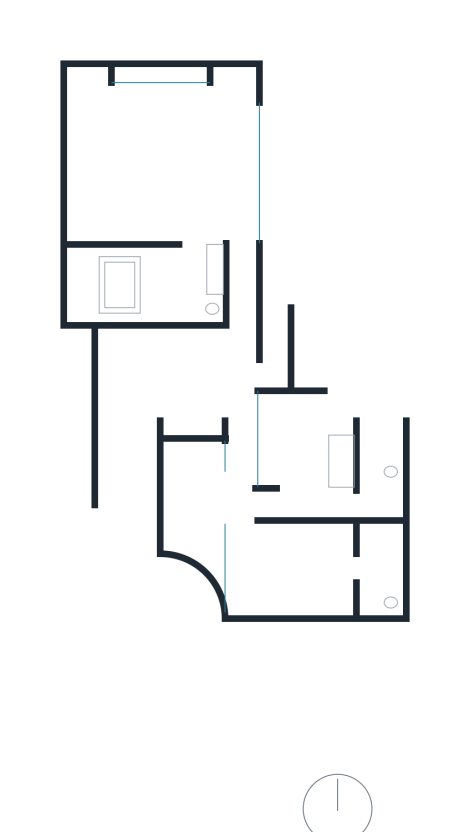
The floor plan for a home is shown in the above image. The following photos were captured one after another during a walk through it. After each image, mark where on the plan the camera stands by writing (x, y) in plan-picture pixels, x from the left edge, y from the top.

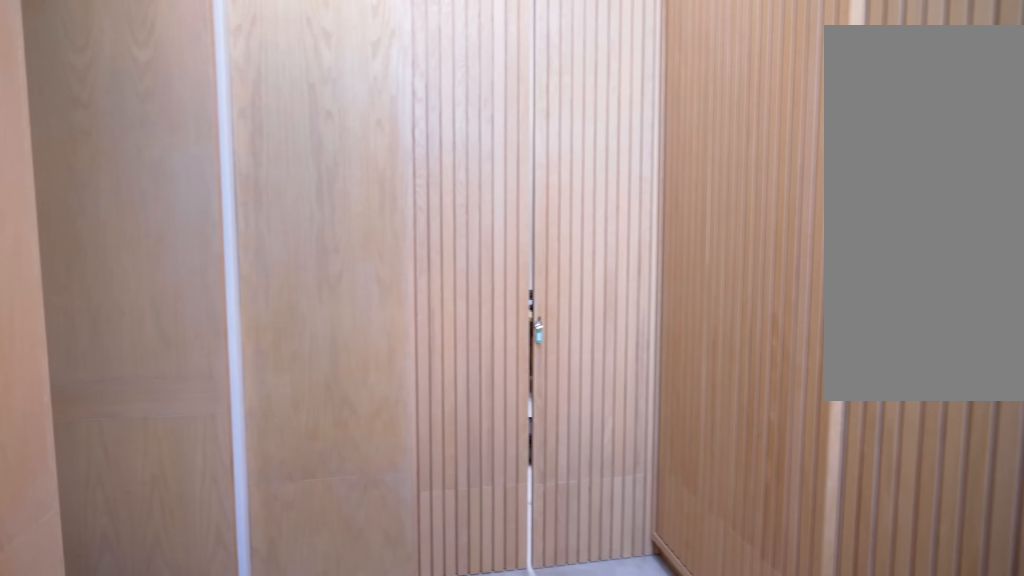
(238, 221)
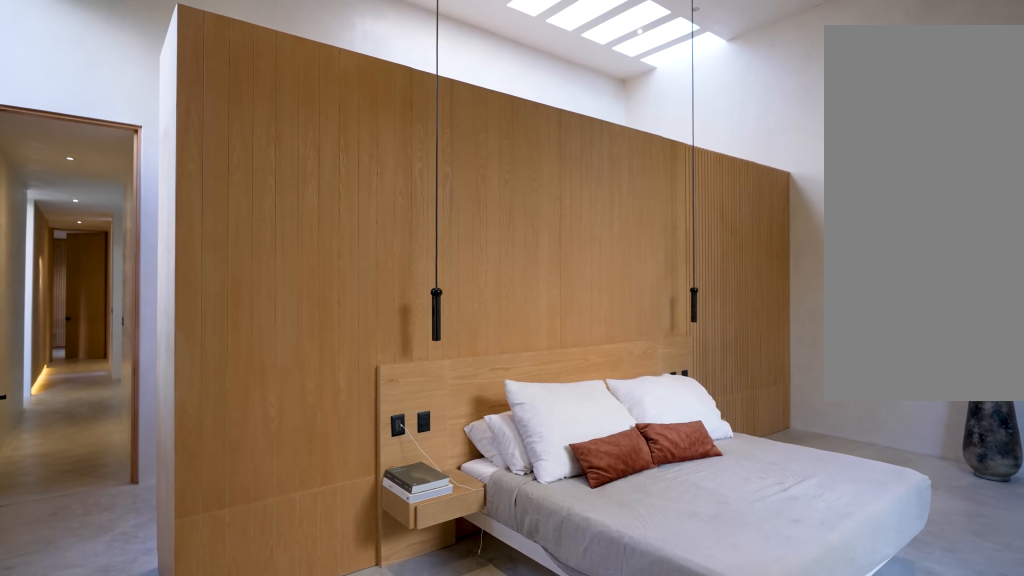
(234, 100)
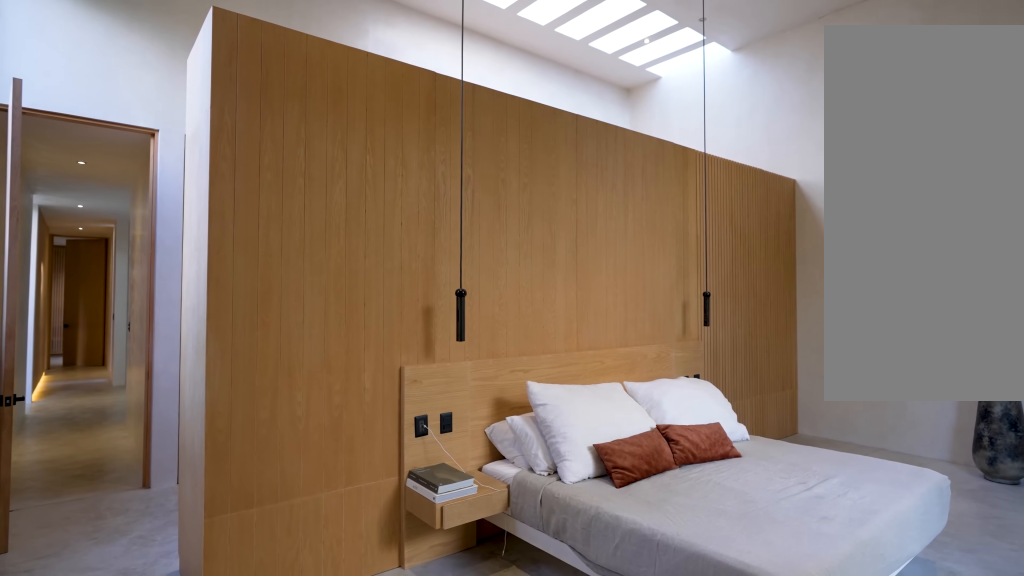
(236, 100)
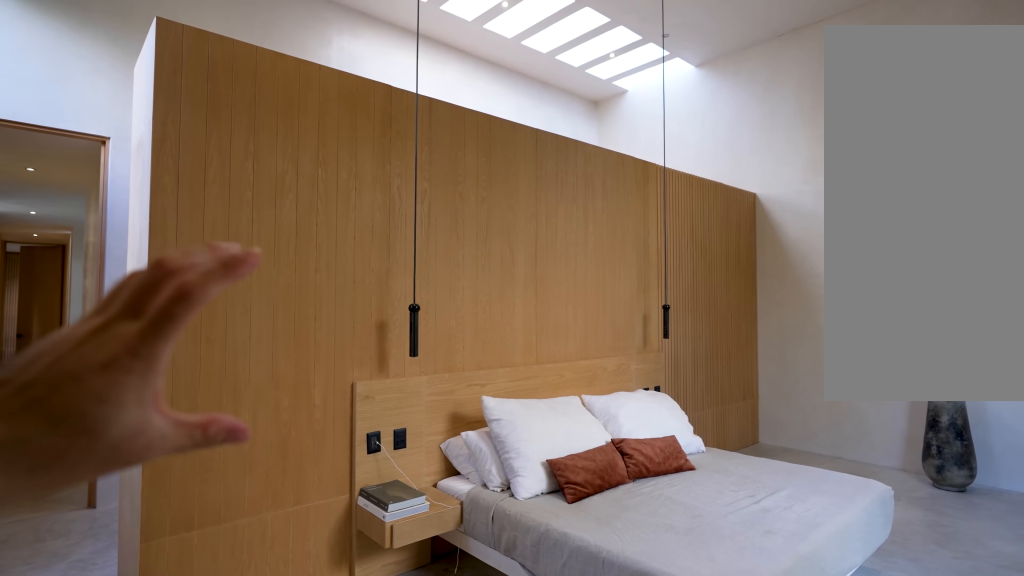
(236, 100)
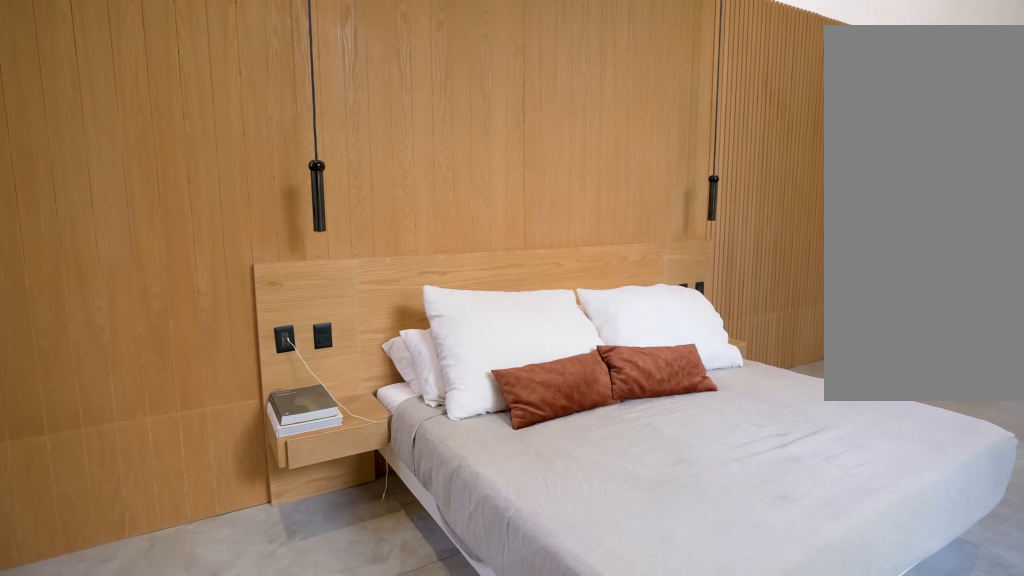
(234, 137)
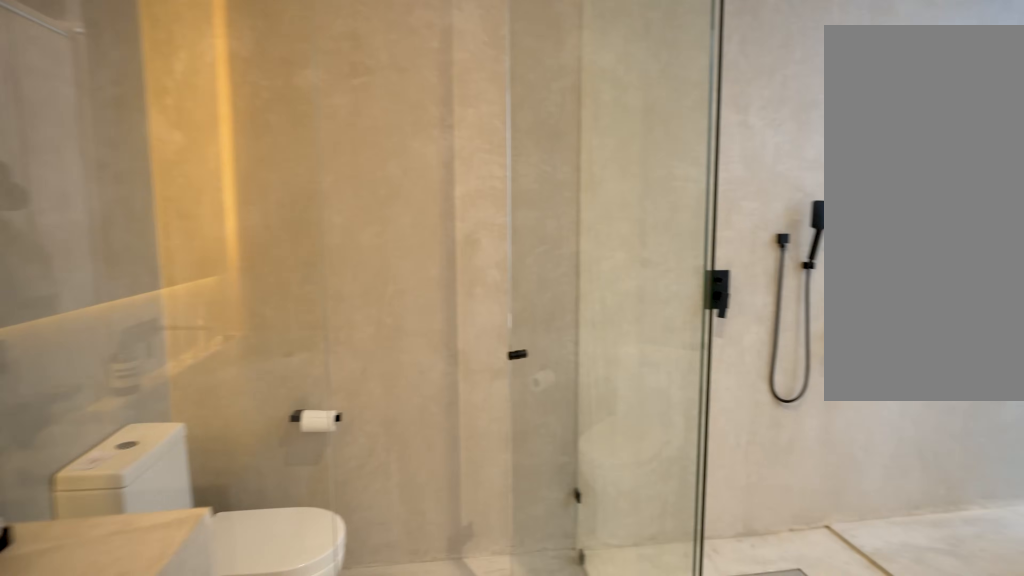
(194, 261)
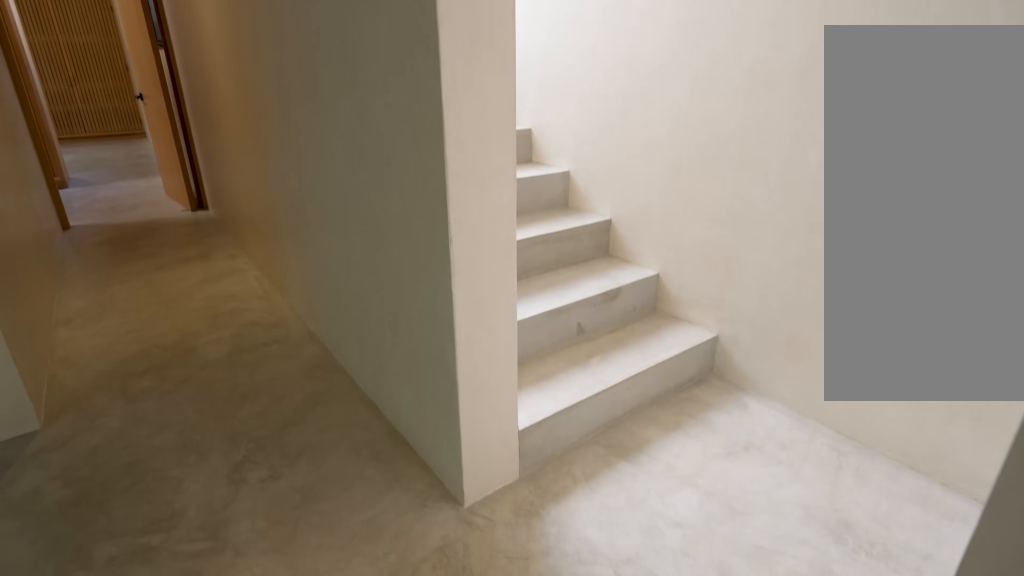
(257, 381)
